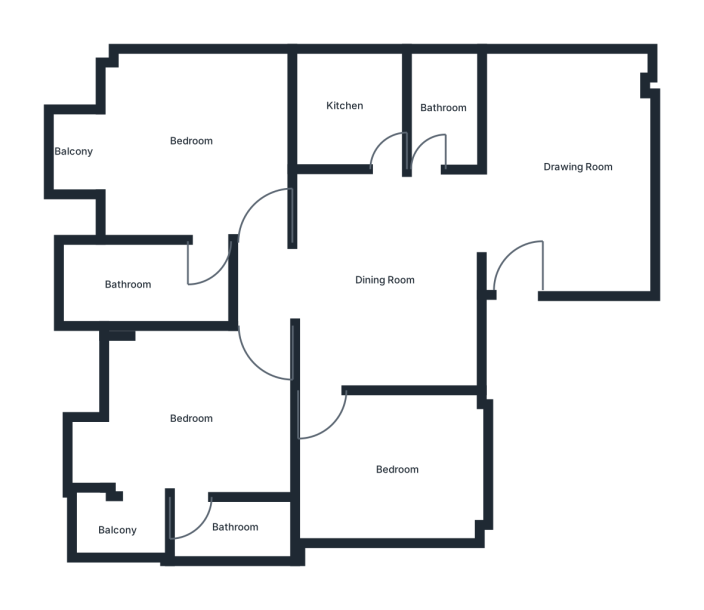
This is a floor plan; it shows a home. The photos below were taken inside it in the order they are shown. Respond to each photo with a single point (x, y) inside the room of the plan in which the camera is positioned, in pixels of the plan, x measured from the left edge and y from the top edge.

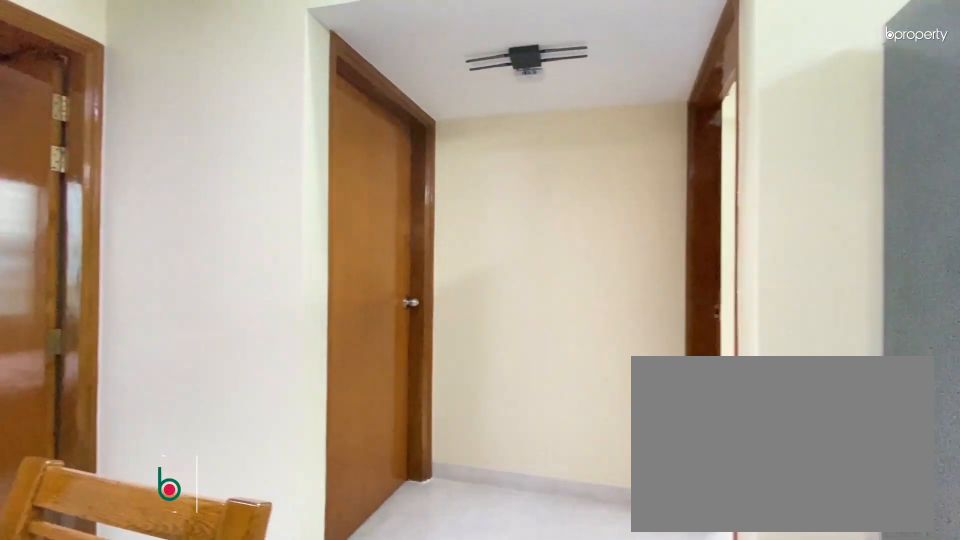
(394, 283)
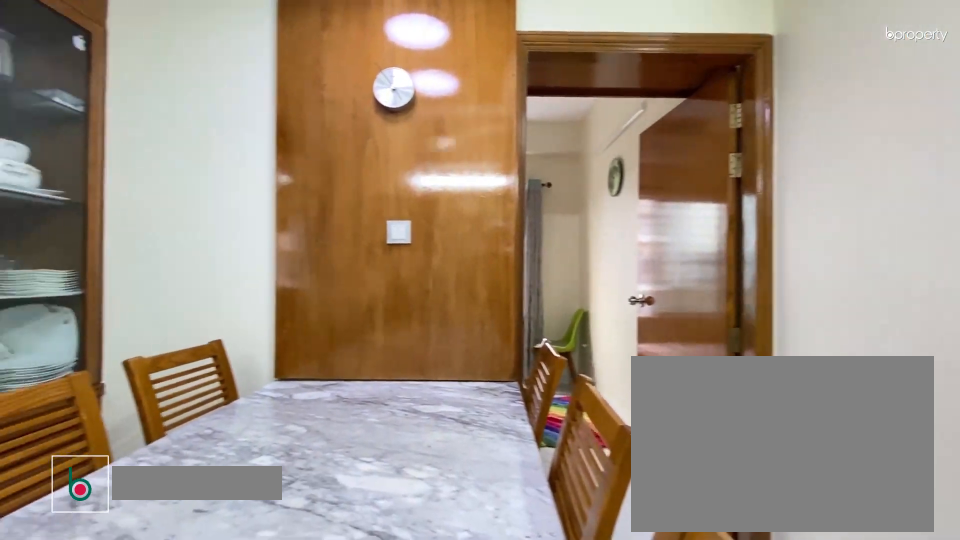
(394, 283)
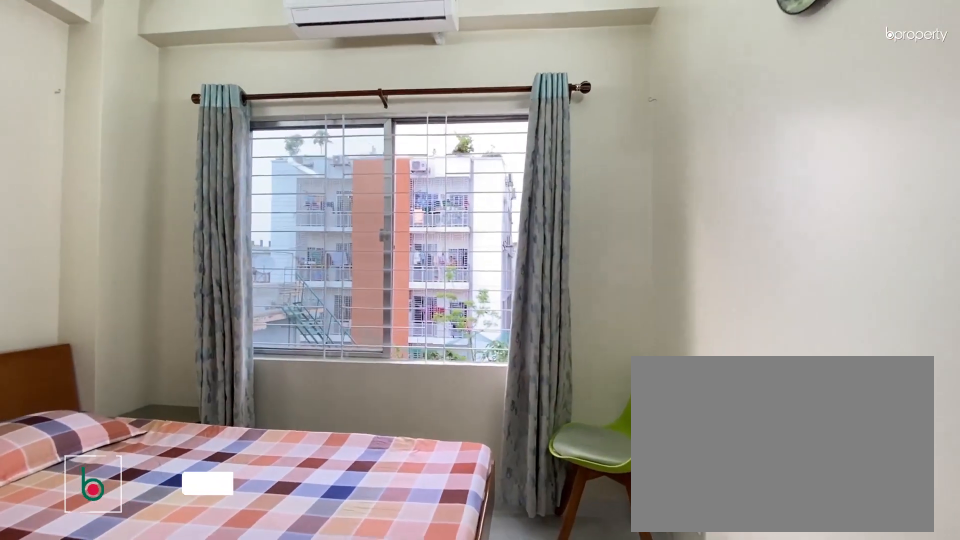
(406, 477)
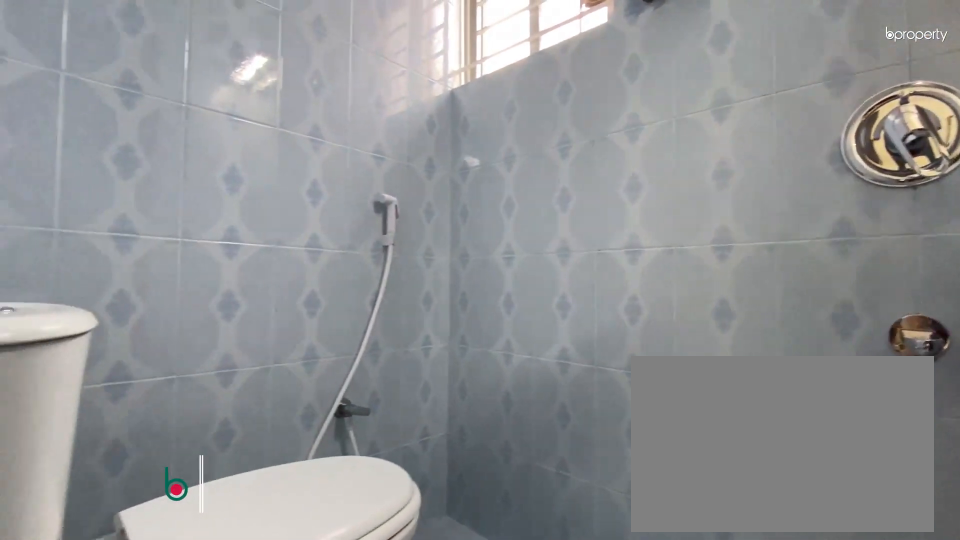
(221, 527)
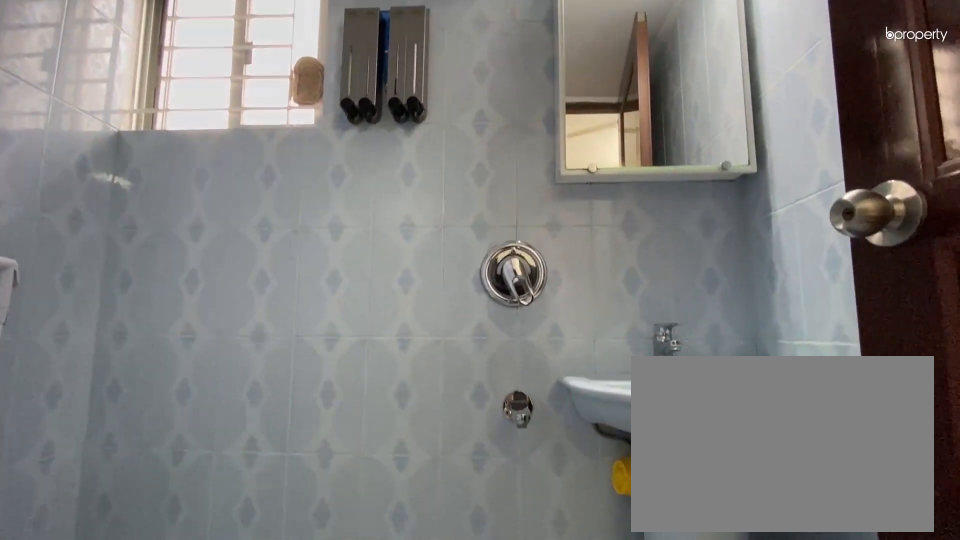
(221, 527)
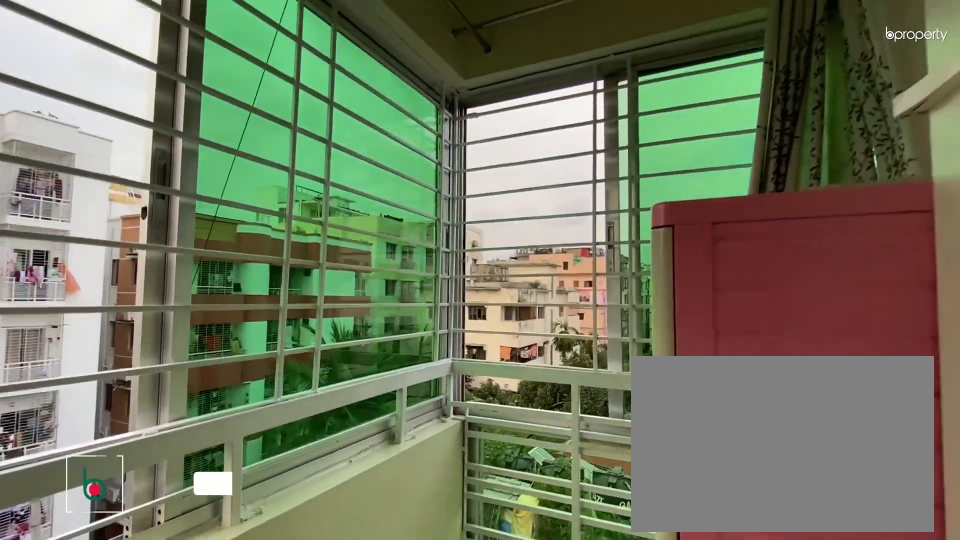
(114, 530)
